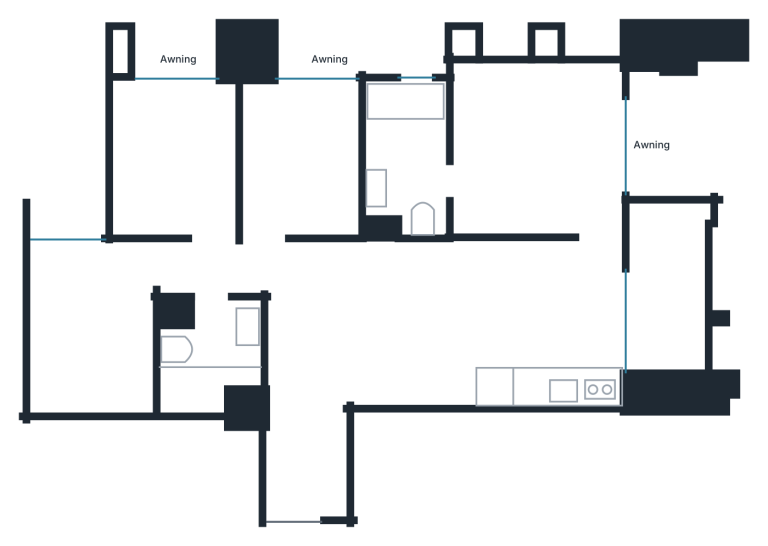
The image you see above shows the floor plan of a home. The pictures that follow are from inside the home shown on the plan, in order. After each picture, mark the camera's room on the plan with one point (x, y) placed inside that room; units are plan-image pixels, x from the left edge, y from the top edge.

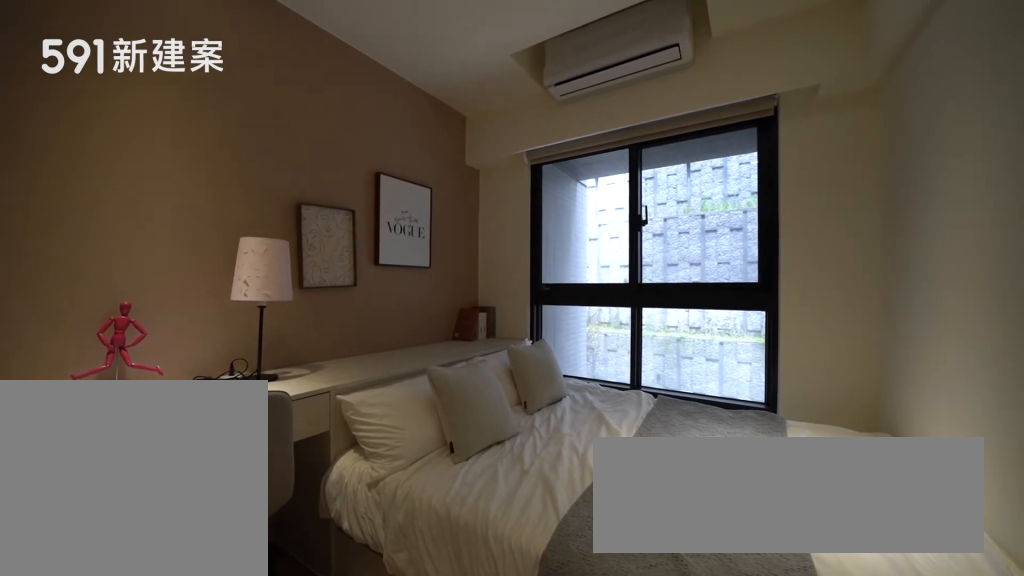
(171, 158)
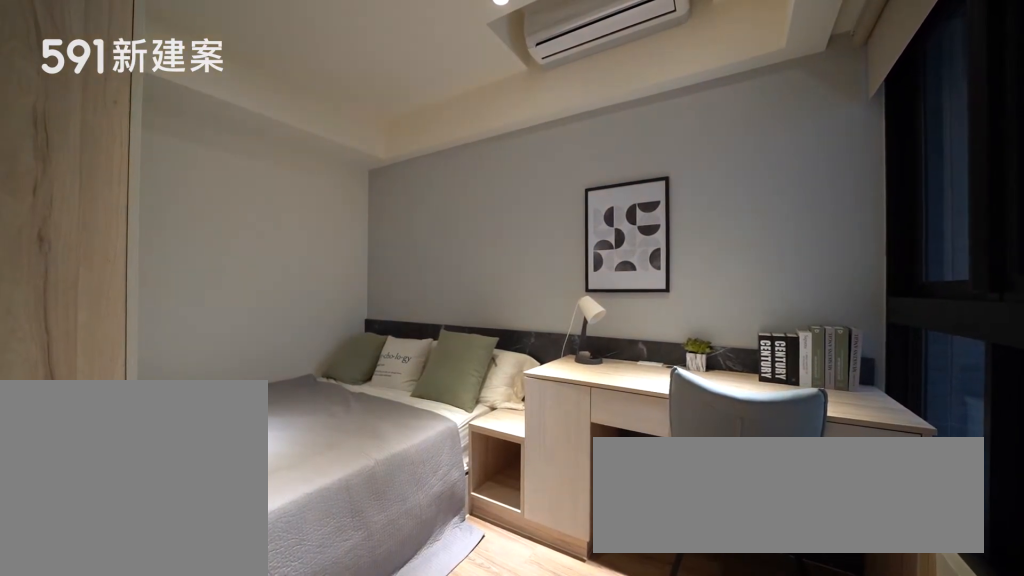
(88, 329)
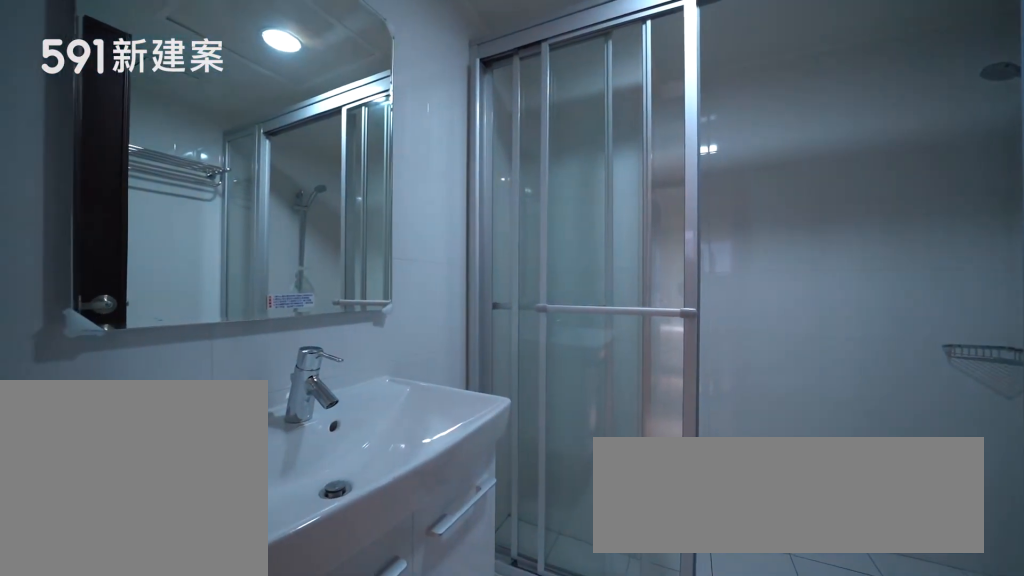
(212, 357)
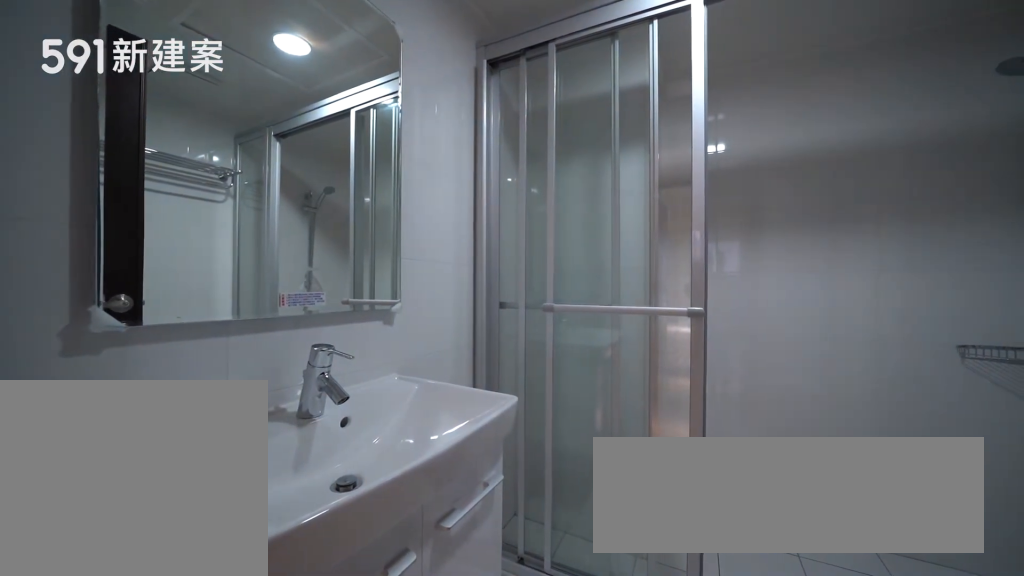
(212, 357)
